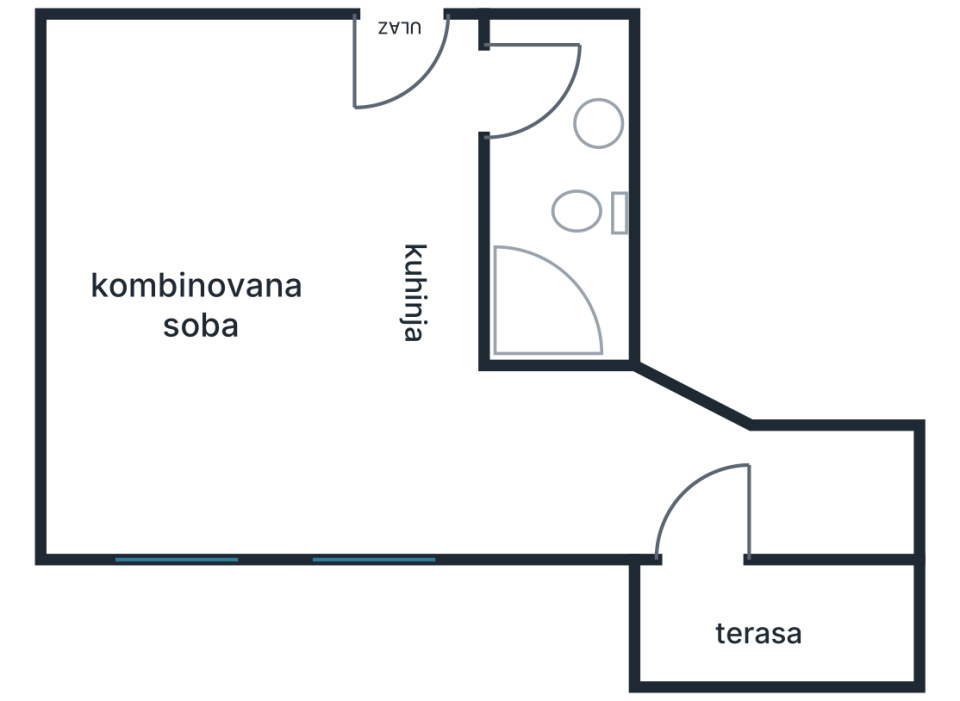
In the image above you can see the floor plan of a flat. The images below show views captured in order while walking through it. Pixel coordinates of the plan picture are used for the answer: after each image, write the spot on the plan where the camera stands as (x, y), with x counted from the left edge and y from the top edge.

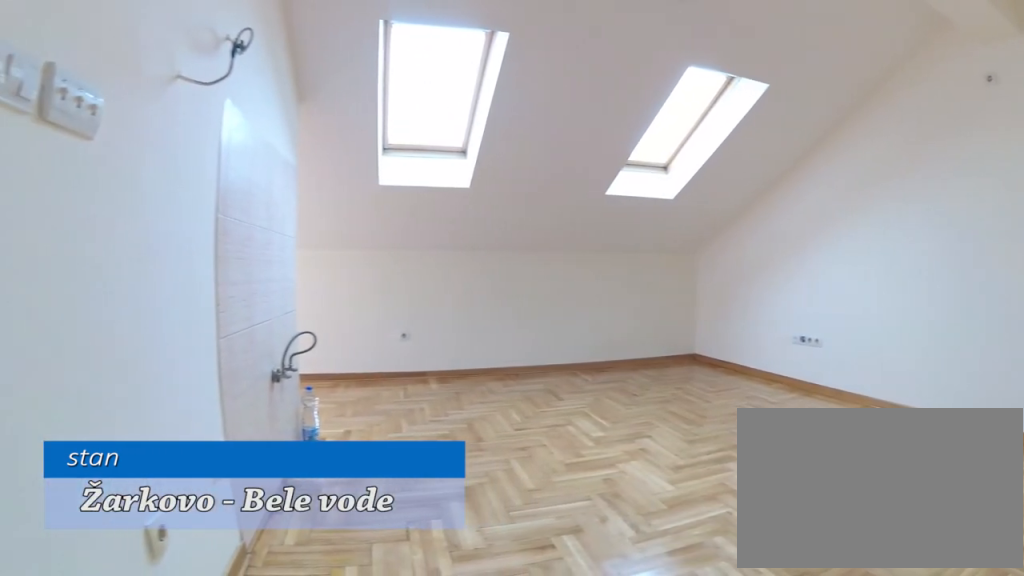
(416, 36)
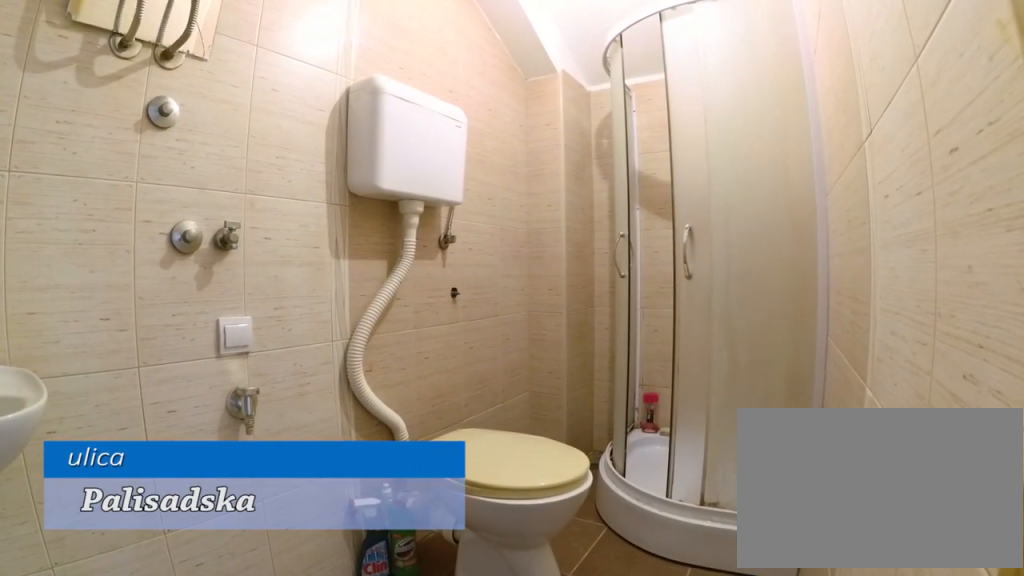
(503, 66)
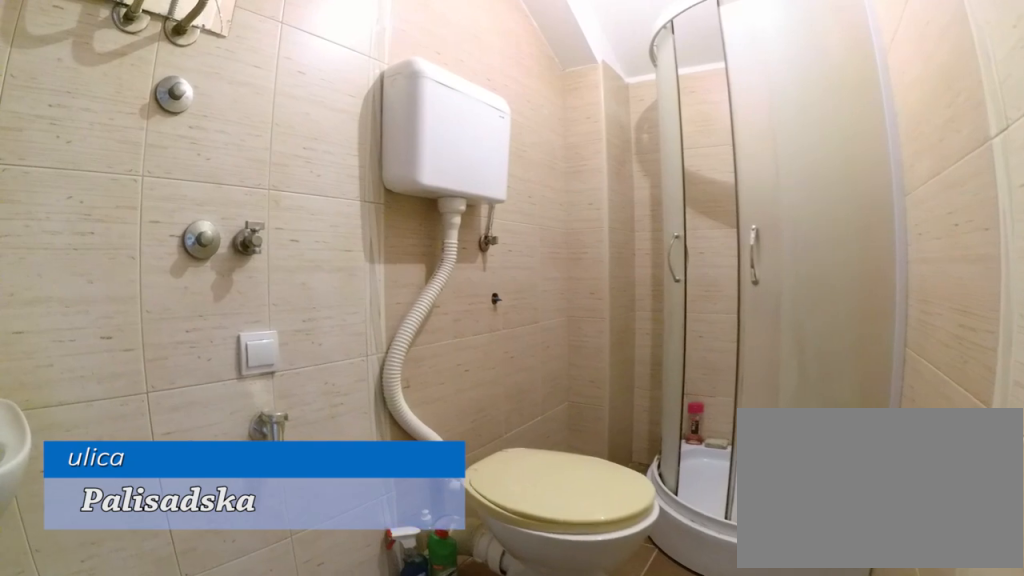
(495, 71)
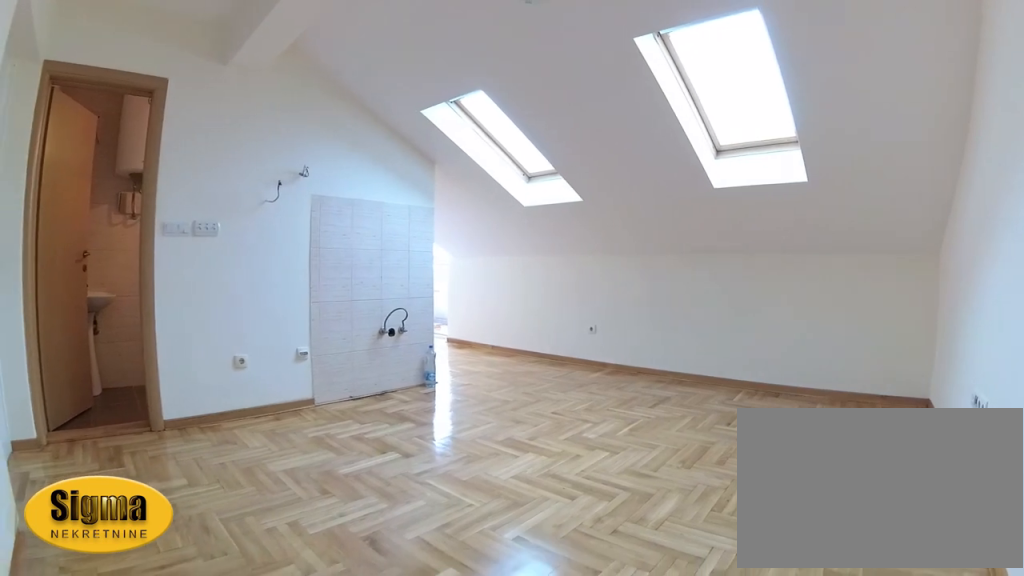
(141, 89)
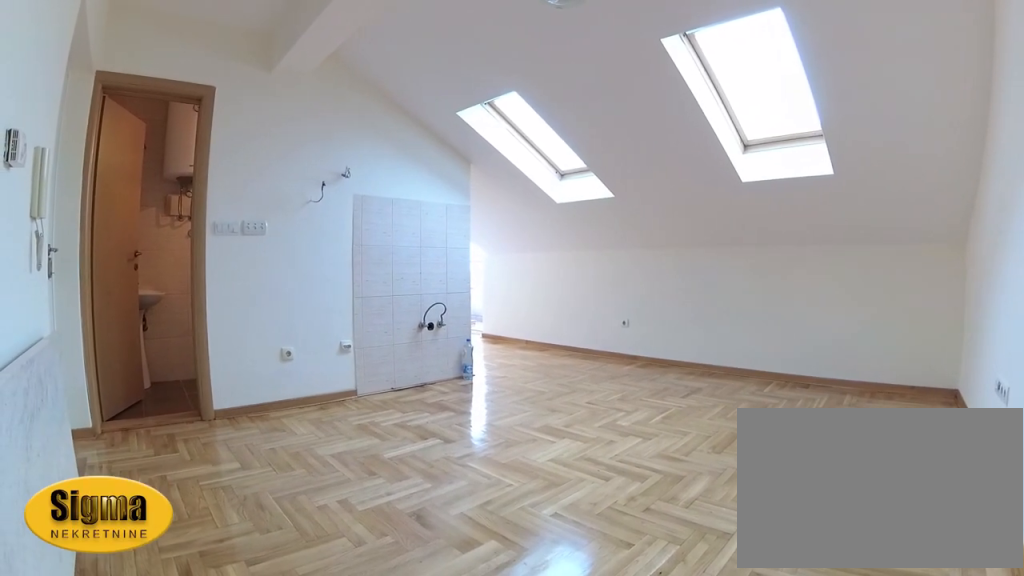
(127, 78)
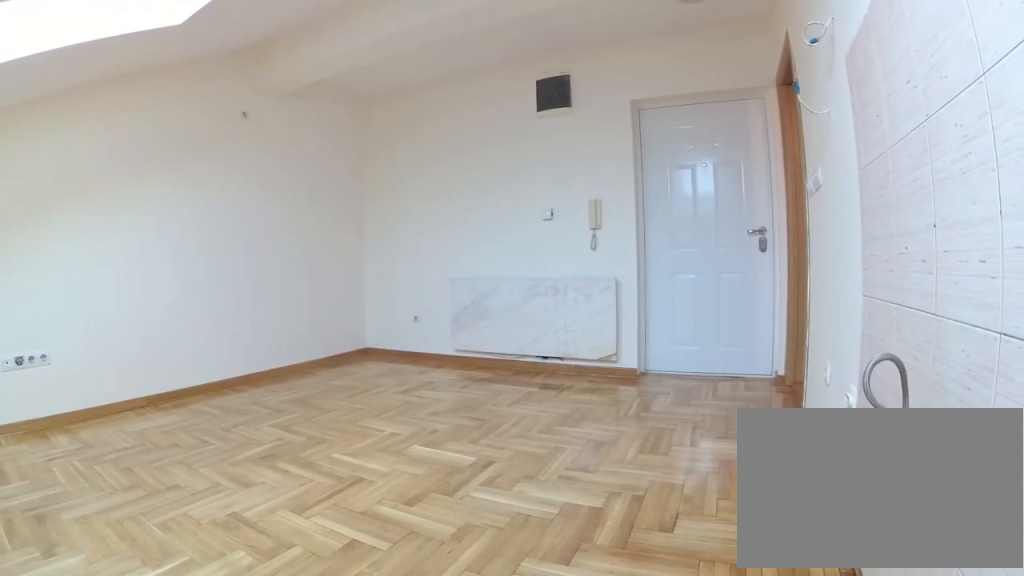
(433, 457)
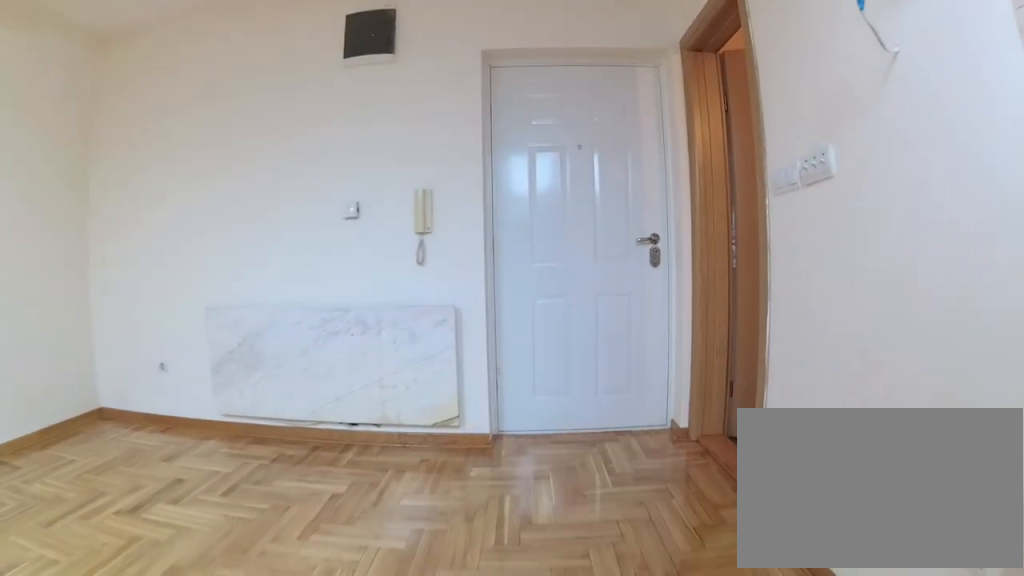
(431, 356)
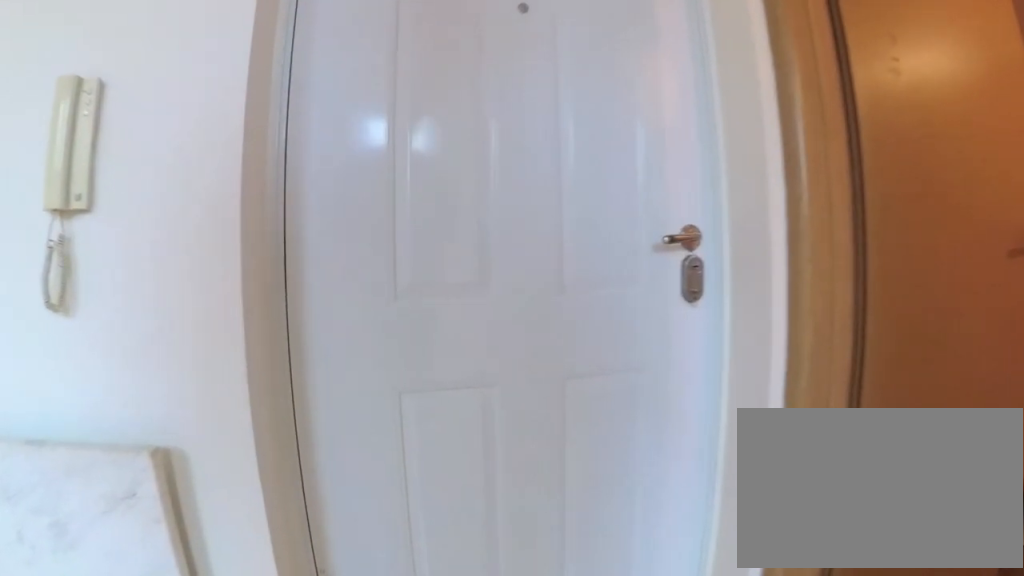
(432, 169)
